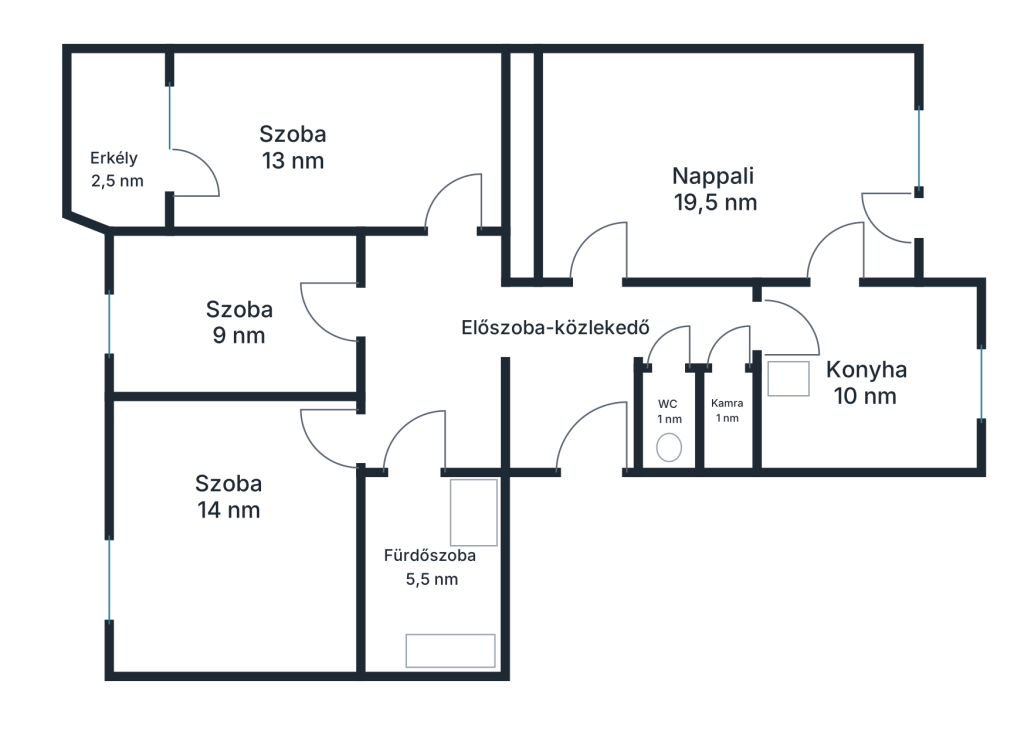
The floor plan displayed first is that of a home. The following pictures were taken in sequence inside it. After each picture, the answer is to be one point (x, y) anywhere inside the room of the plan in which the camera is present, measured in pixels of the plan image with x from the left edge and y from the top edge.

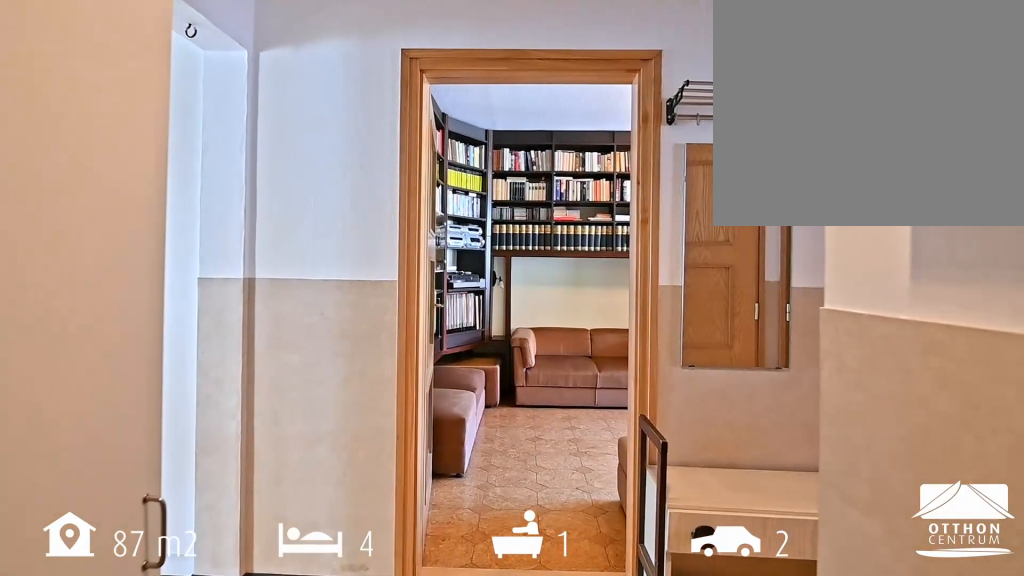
(572, 379)
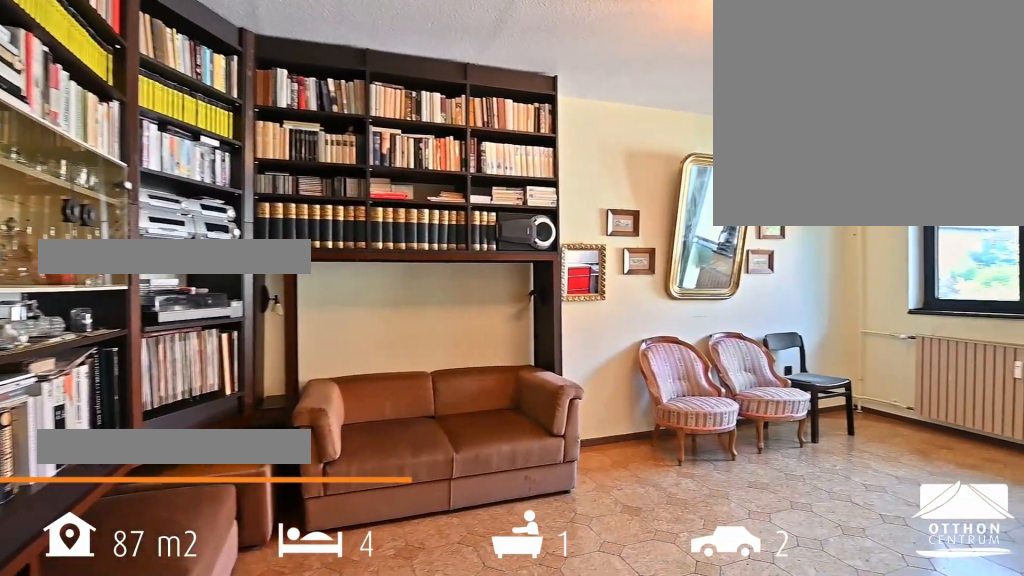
(715, 142)
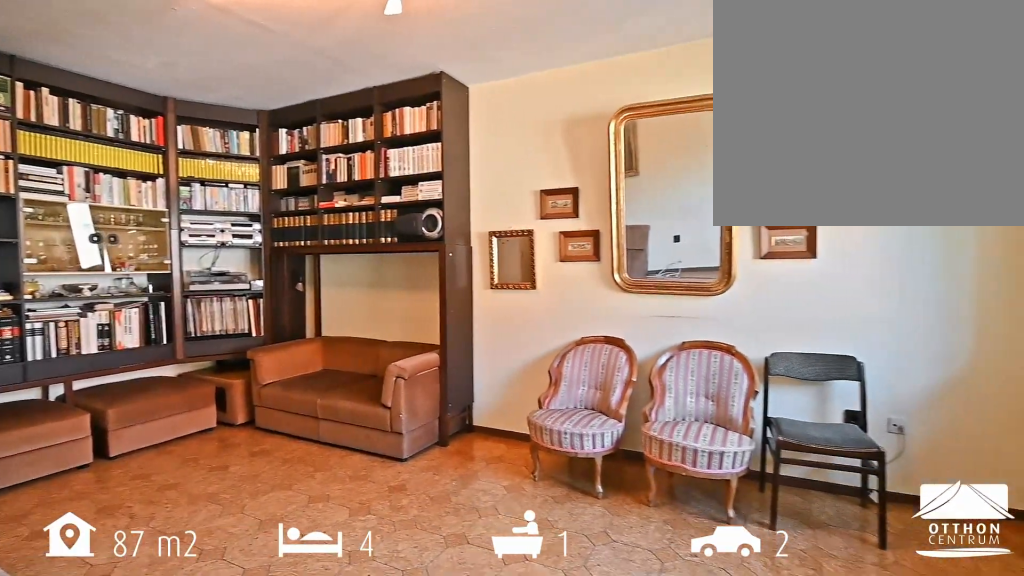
(715, 142)
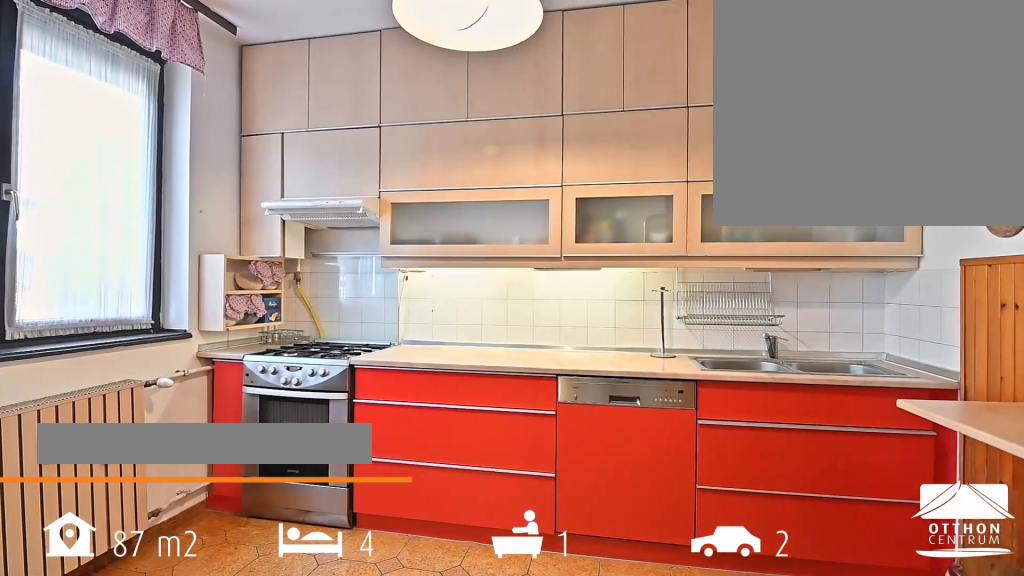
(869, 384)
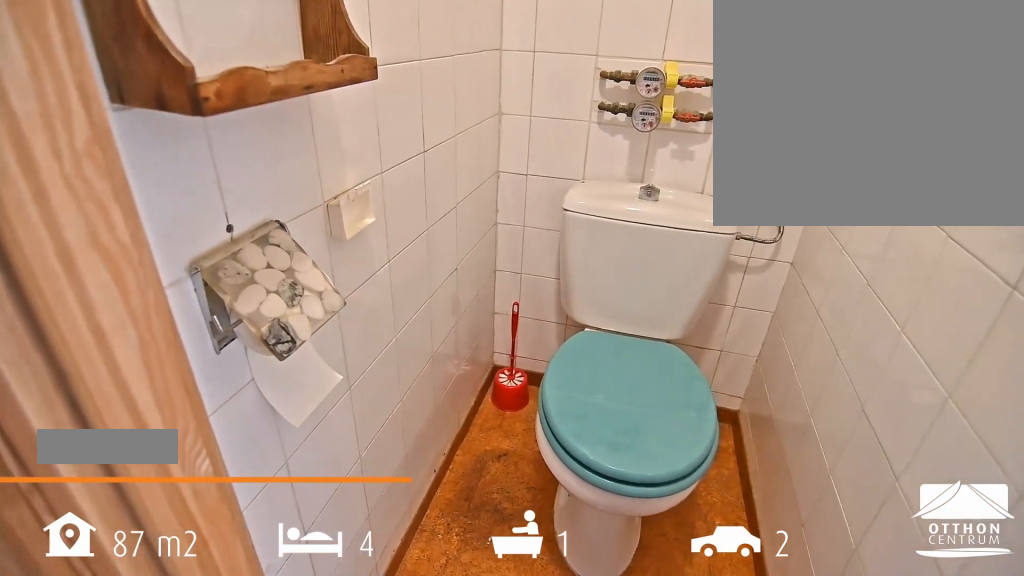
(671, 424)
